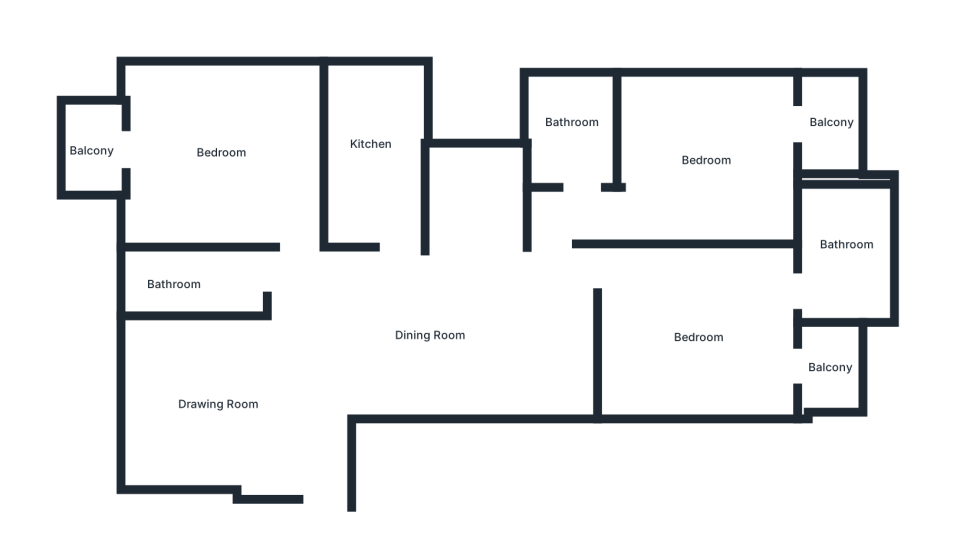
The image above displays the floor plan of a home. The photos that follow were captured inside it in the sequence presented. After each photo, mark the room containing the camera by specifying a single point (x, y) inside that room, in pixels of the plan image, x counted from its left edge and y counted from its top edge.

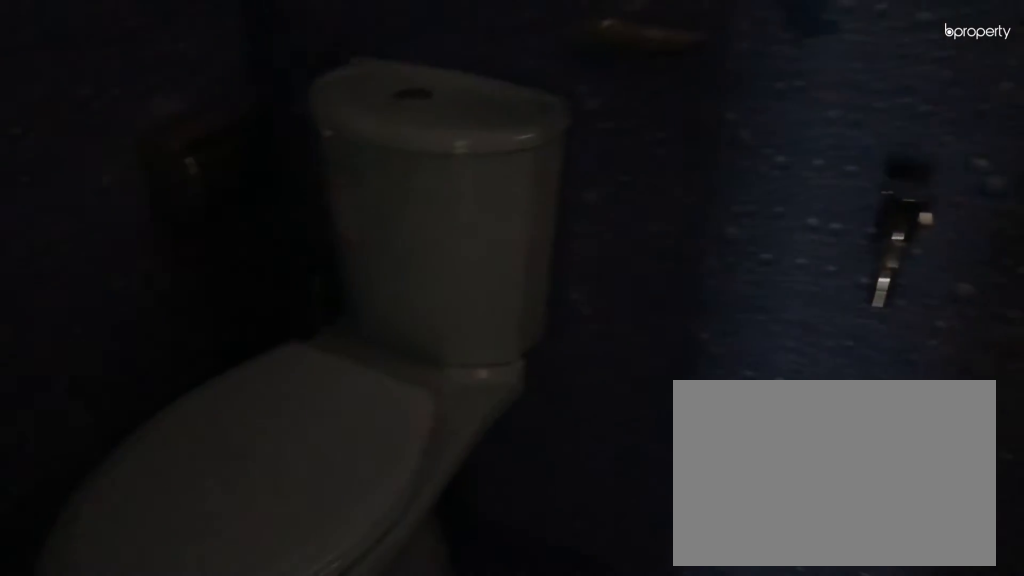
(842, 248)
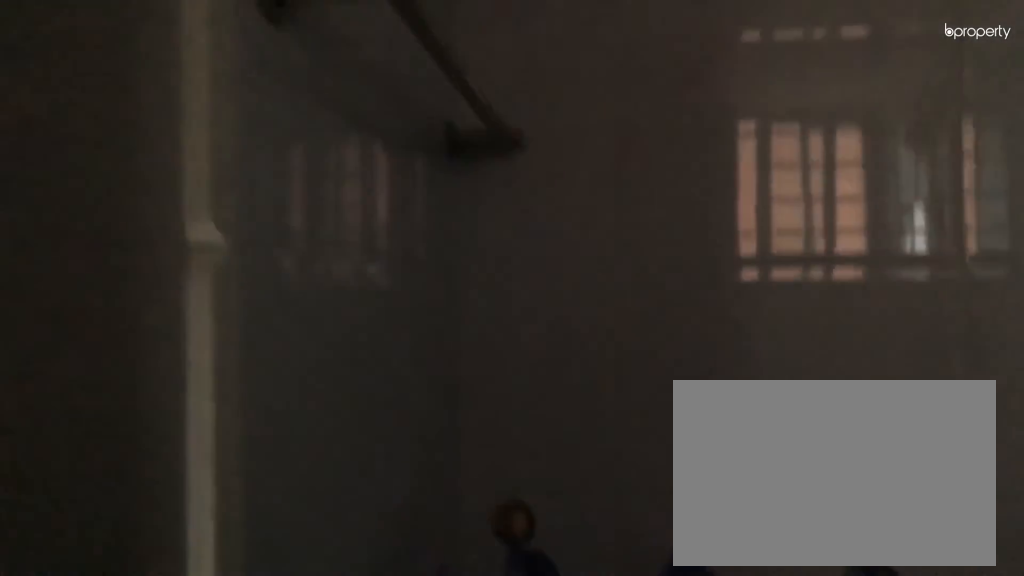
(842, 248)
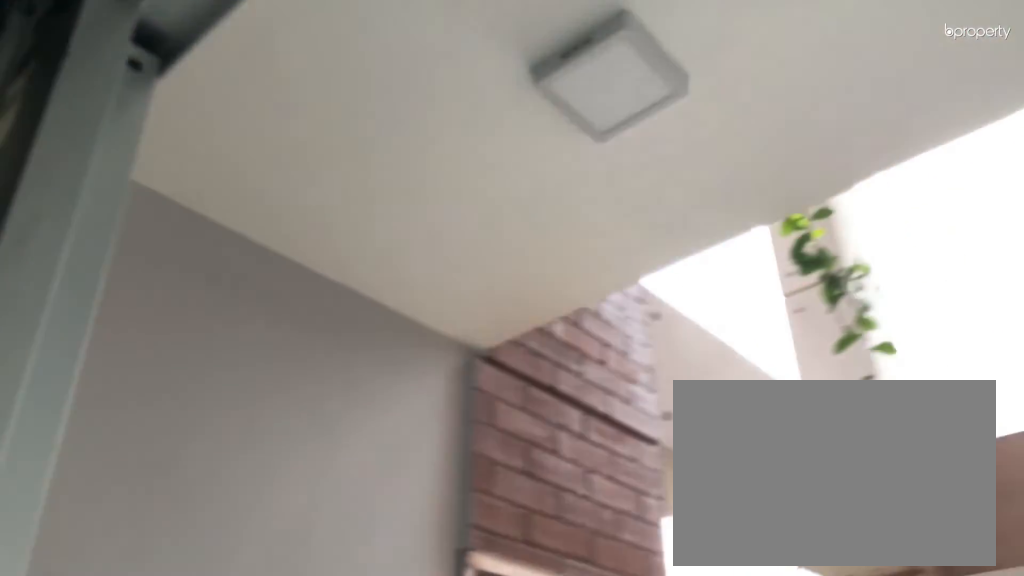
(828, 367)
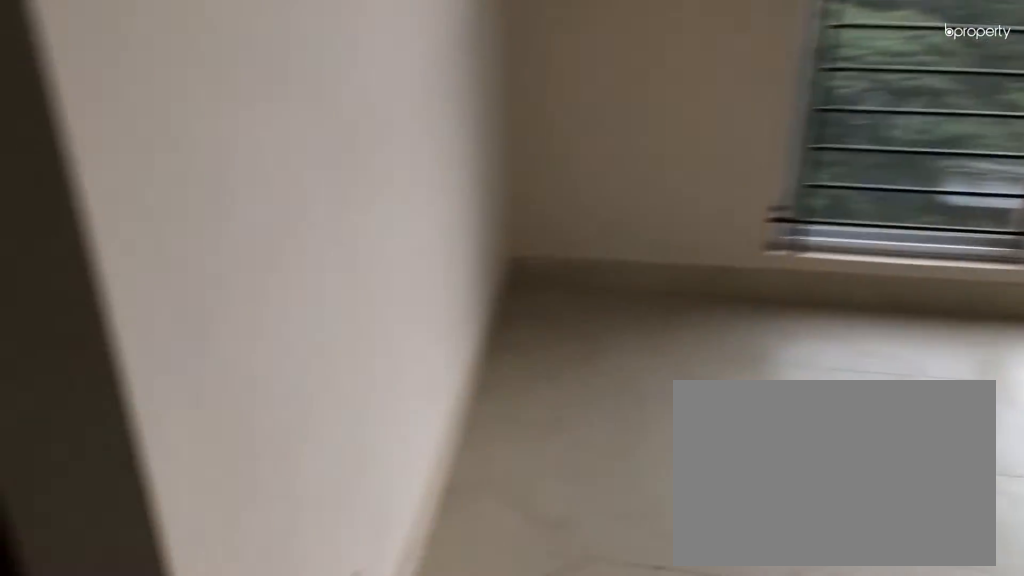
(705, 158)
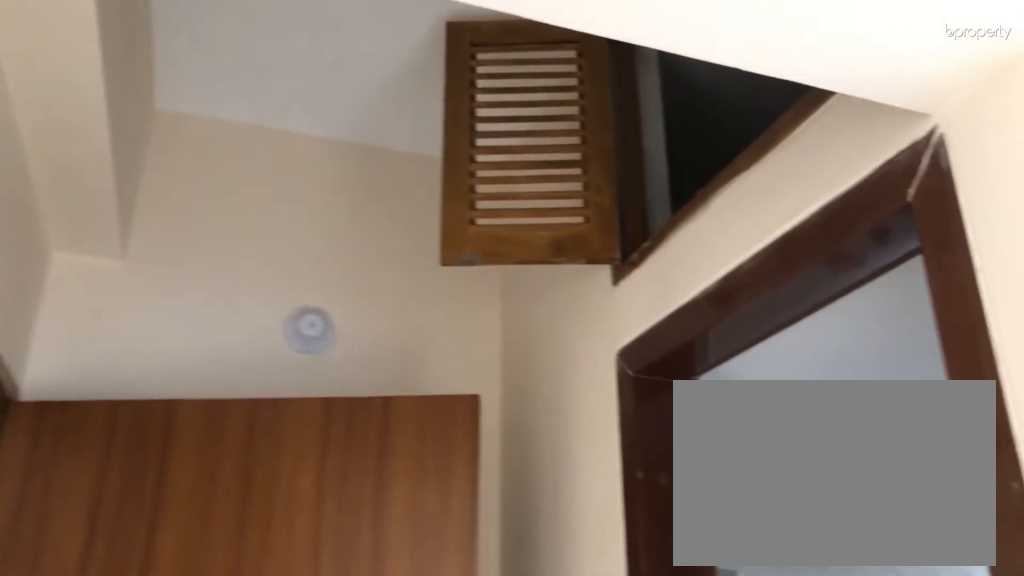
(705, 158)
